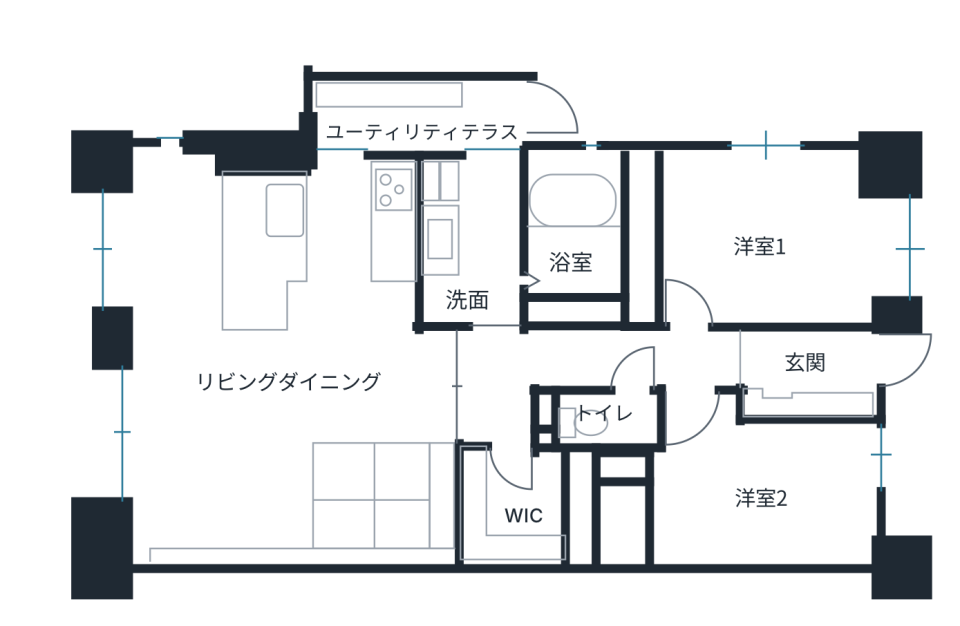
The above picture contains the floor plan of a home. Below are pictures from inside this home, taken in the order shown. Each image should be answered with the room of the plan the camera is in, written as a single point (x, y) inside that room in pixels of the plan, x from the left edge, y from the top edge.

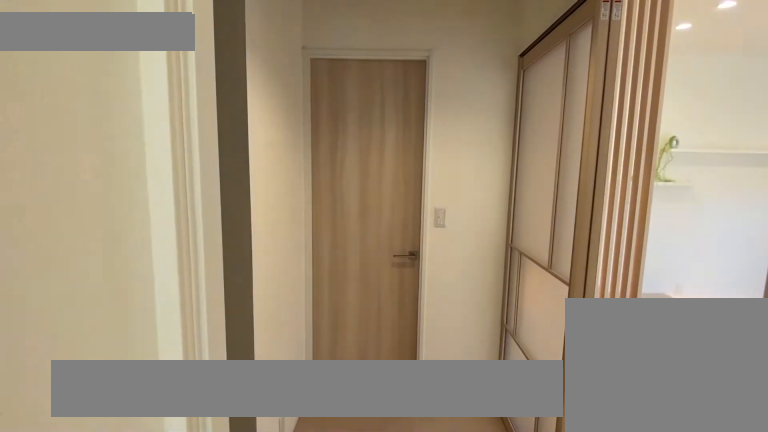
(481, 284)
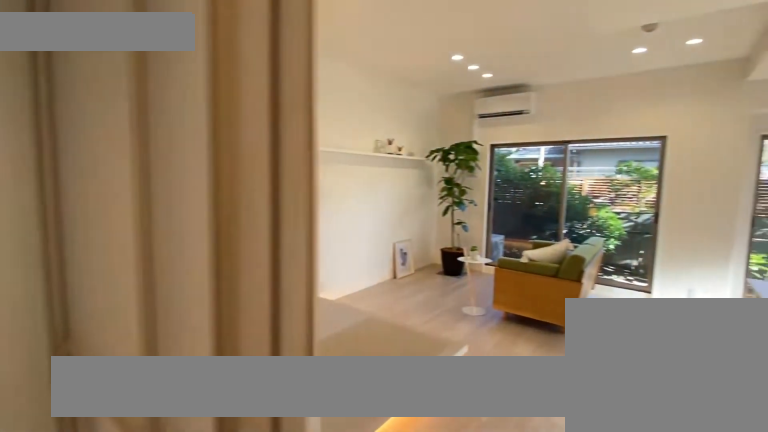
(422, 379)
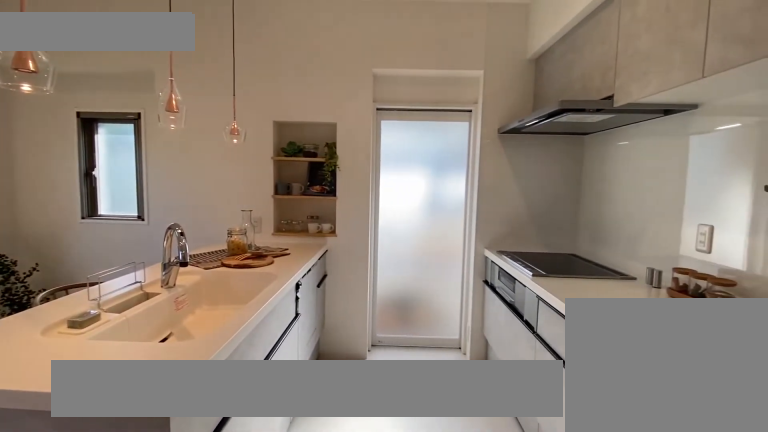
(422, 379)
